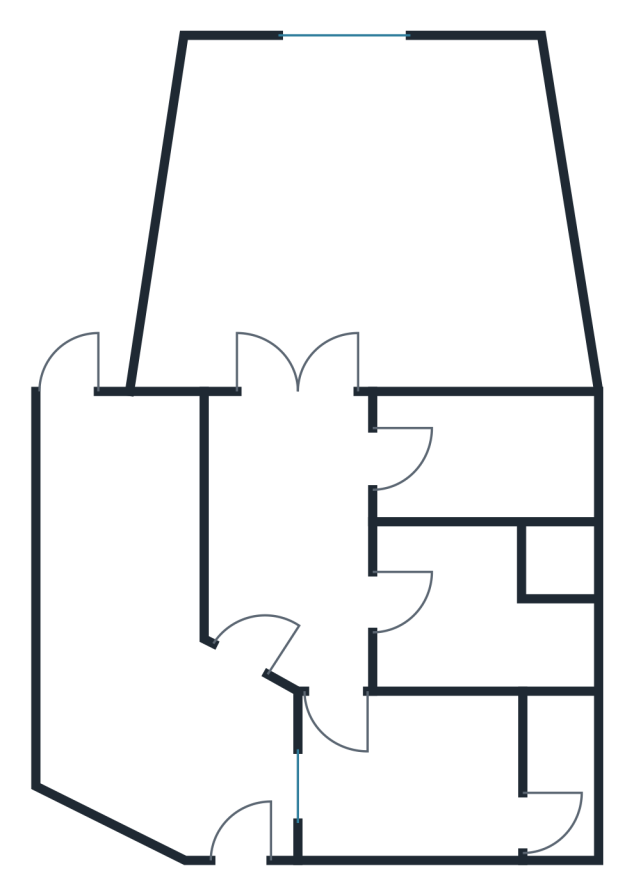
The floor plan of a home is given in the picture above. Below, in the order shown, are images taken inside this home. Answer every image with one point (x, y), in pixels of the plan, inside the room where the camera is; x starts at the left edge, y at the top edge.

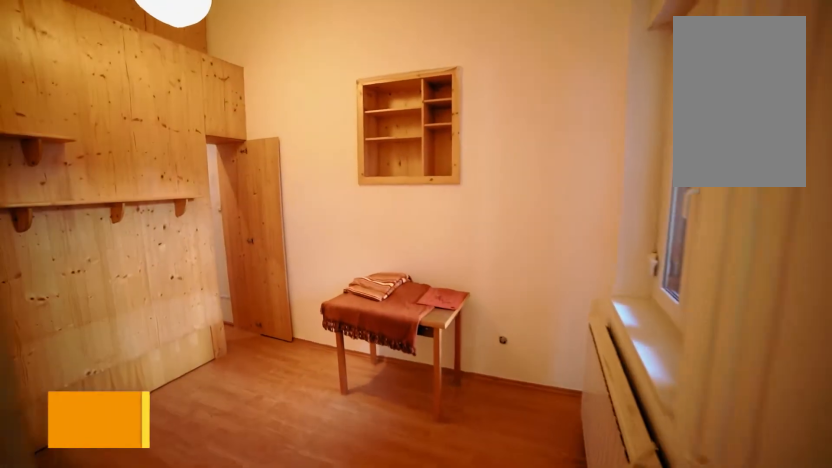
(346, 713)
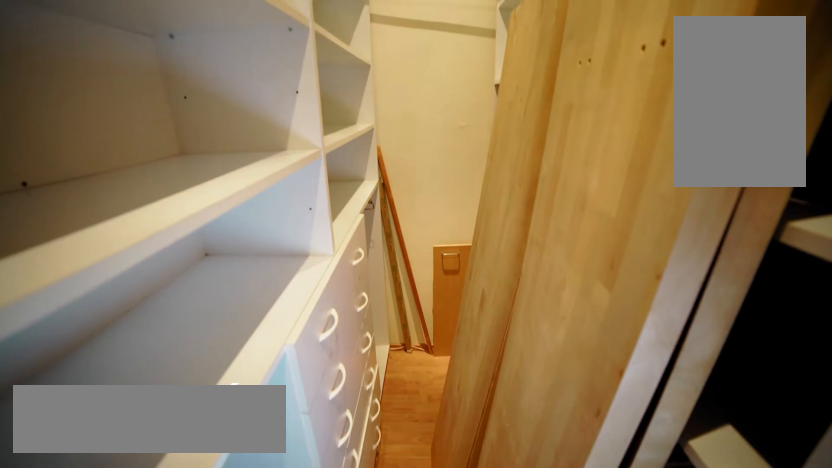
(561, 727)
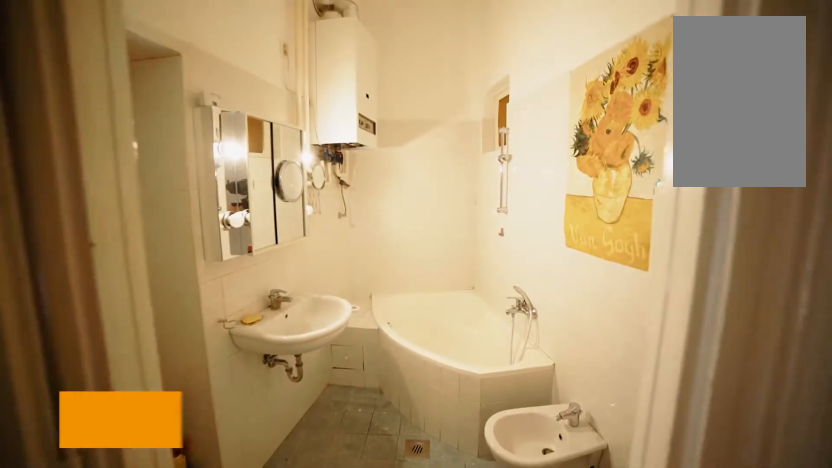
(382, 458)
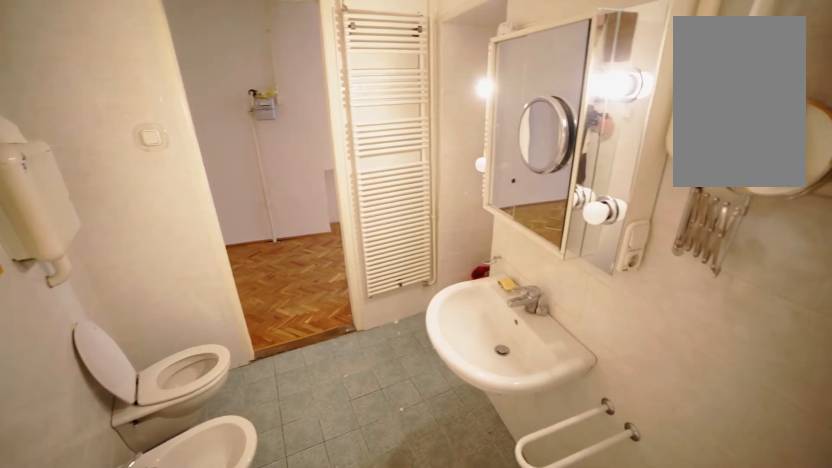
(558, 462)
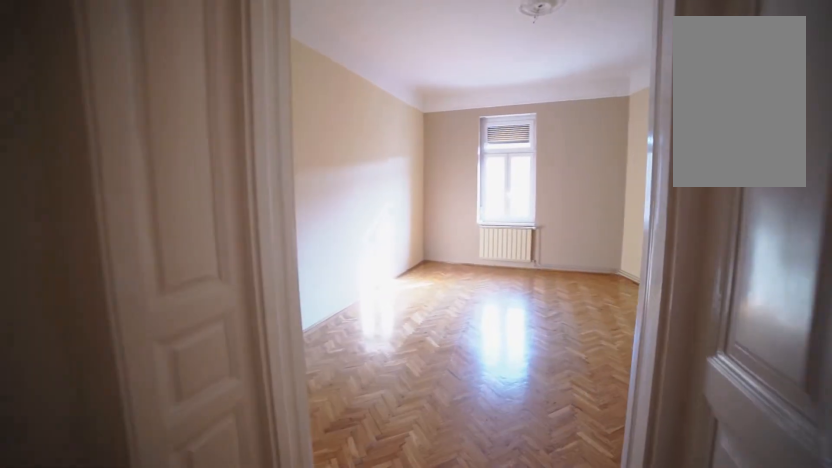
(304, 423)
